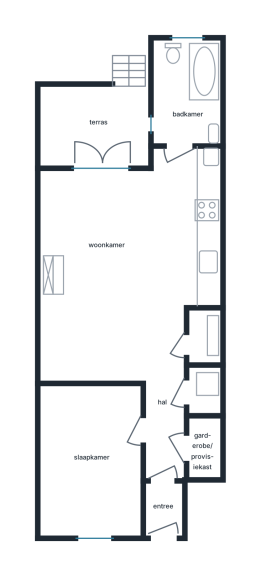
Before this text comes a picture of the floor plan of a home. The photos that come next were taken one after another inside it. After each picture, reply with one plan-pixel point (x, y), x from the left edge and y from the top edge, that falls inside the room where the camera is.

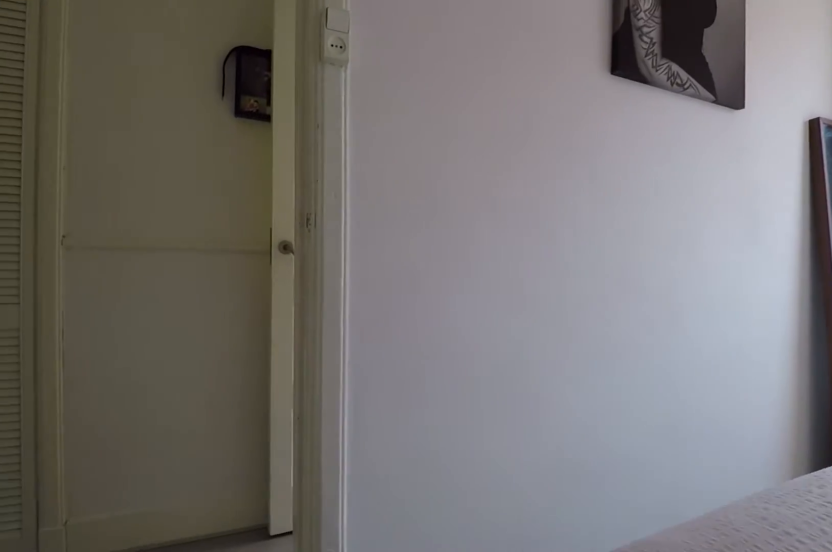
(91, 460)
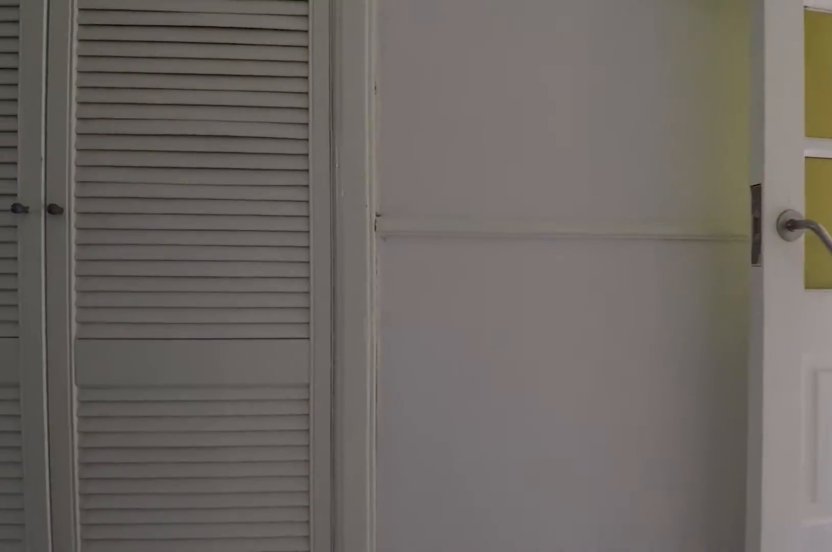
(164, 457)
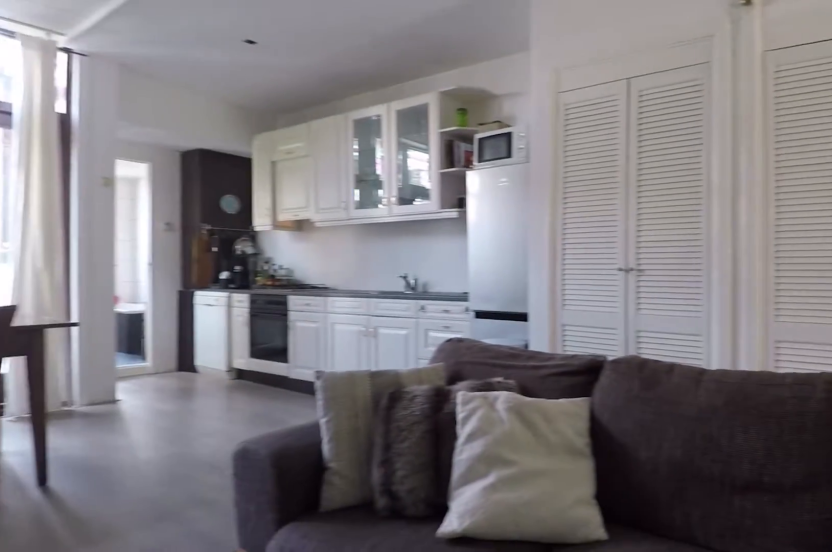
(112, 345)
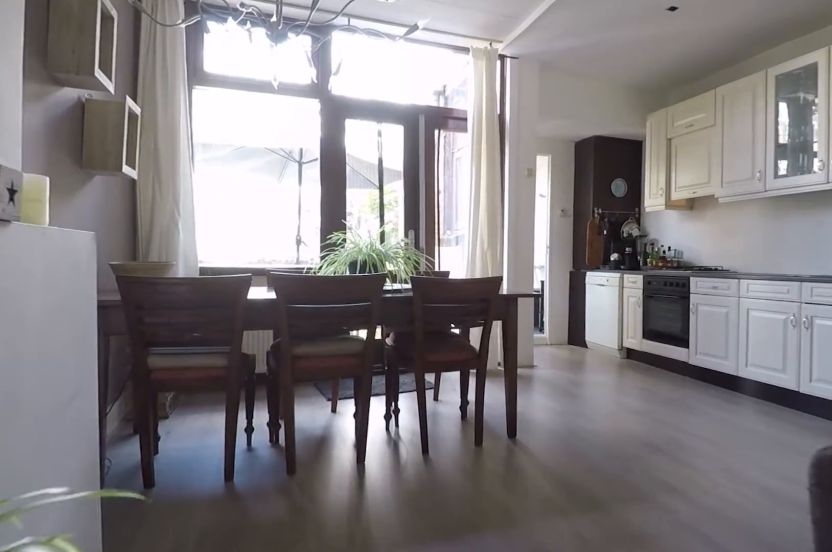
(112, 345)
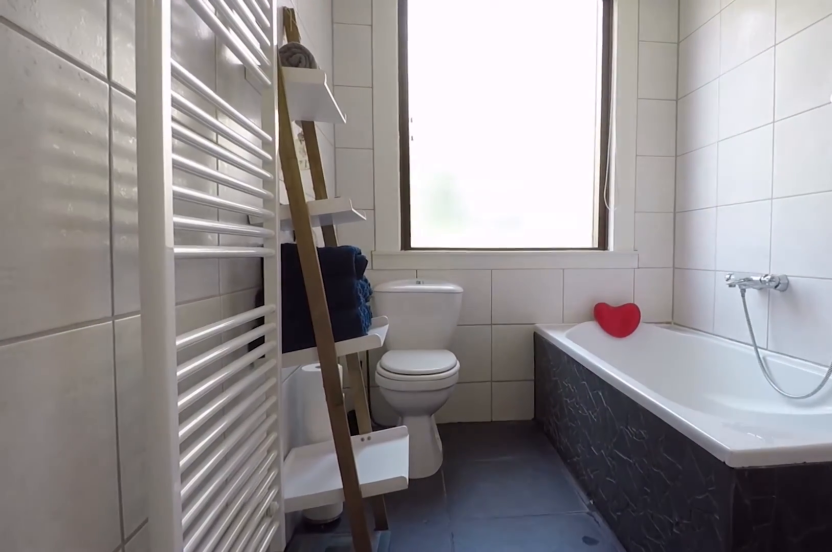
(189, 93)
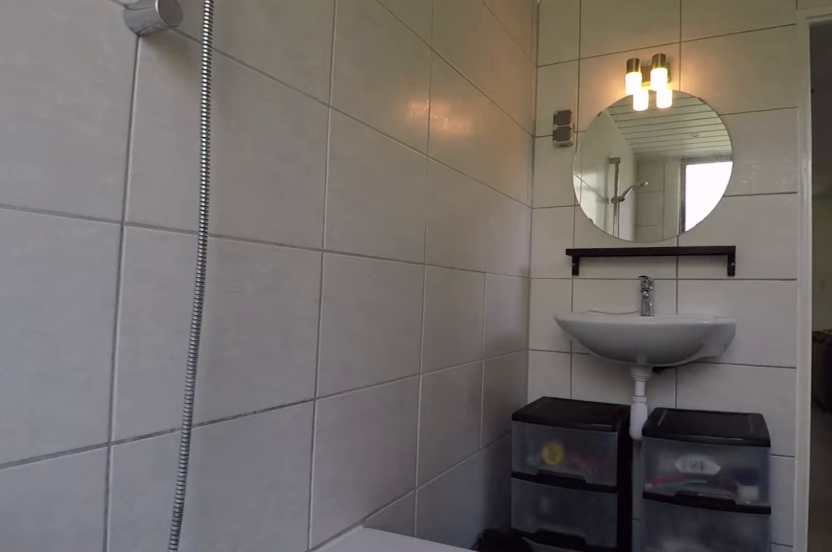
(189, 93)
